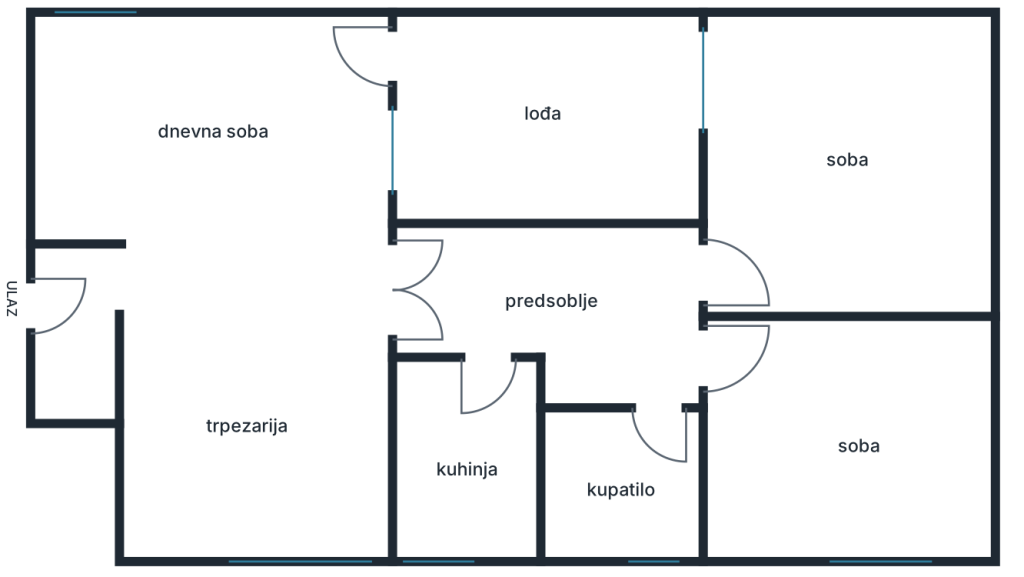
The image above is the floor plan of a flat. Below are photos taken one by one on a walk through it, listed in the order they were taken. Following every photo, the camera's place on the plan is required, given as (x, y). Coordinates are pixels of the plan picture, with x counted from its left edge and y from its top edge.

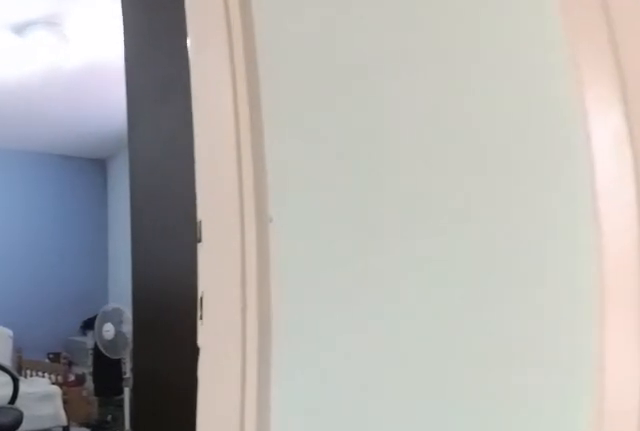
(640, 358)
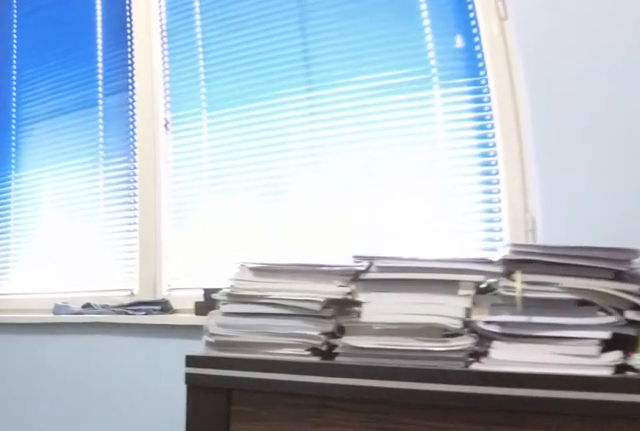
(778, 477)
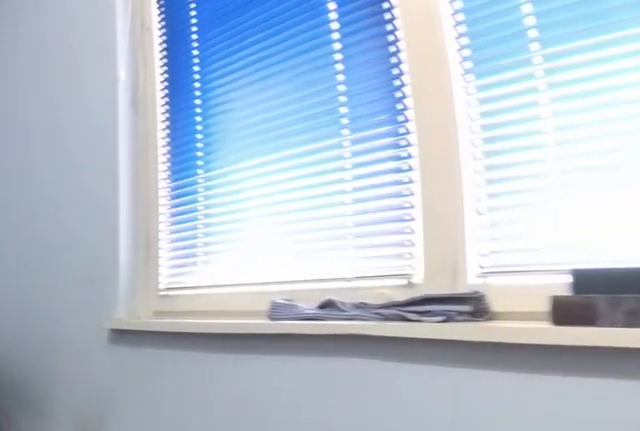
(827, 495)
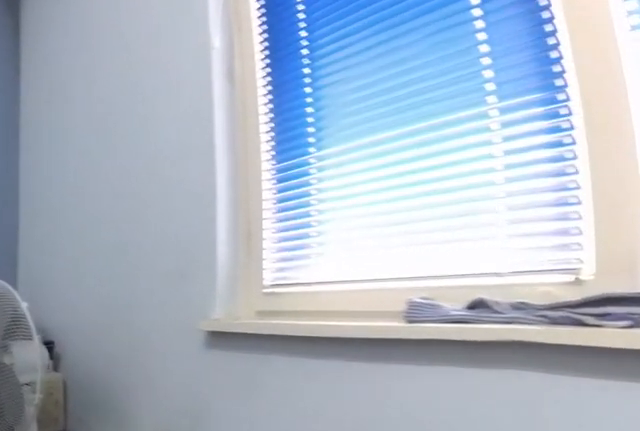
(839, 496)
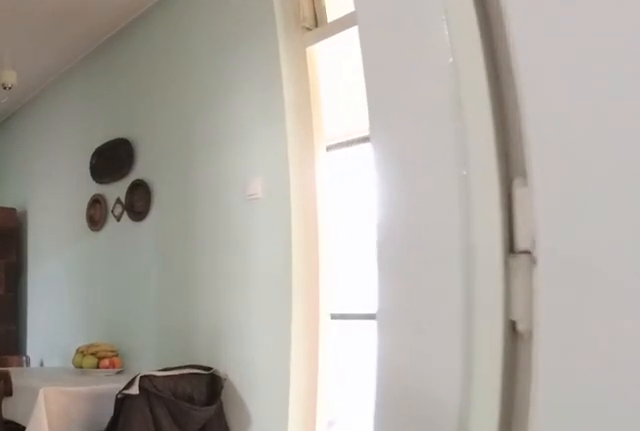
(751, 367)
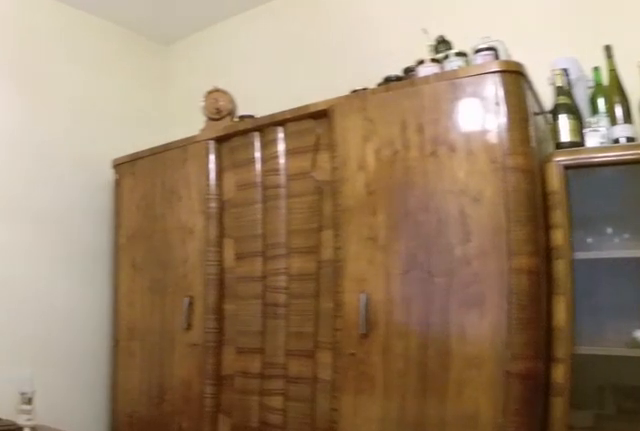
(860, 284)
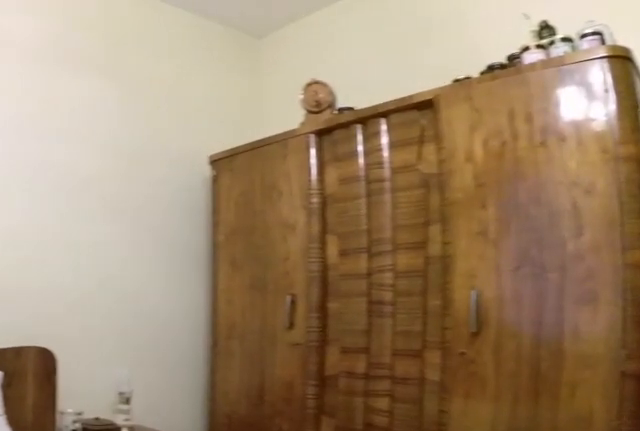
(864, 287)
